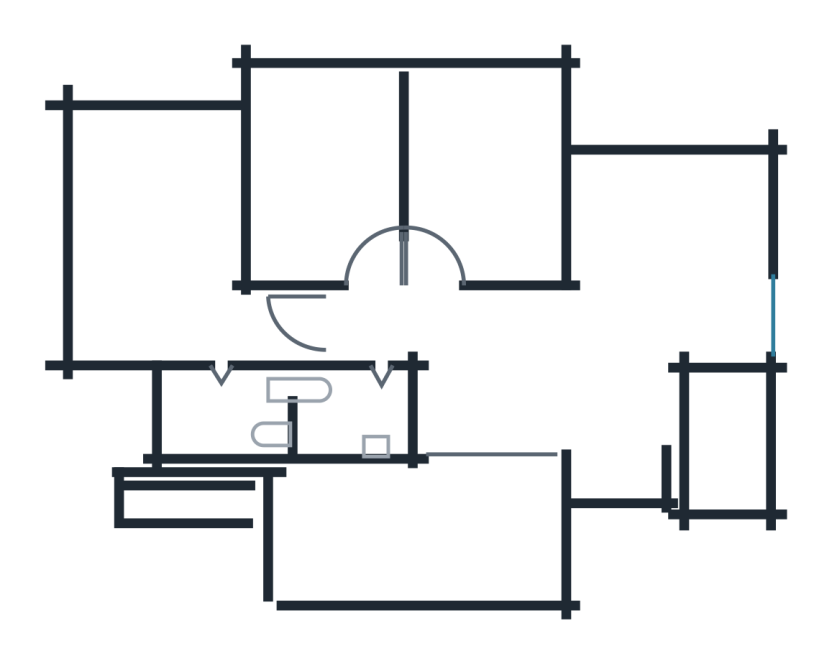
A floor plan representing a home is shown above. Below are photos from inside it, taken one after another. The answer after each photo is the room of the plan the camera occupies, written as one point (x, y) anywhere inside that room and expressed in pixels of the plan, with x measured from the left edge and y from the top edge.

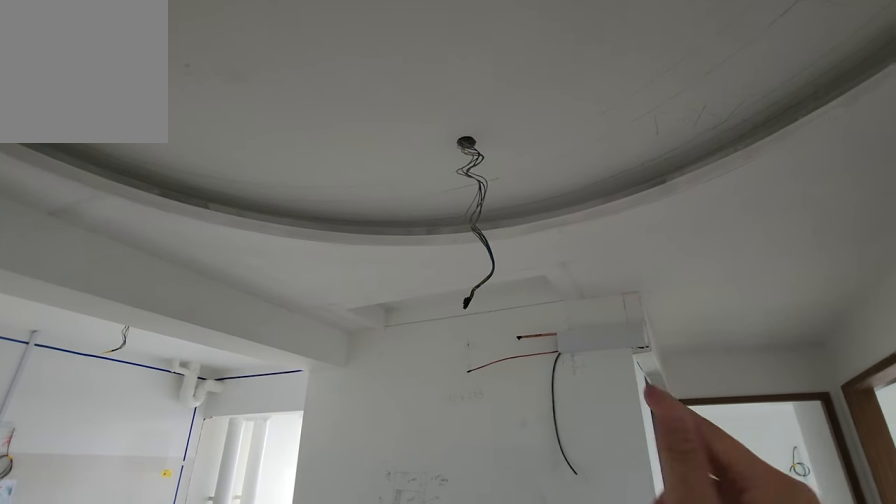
(516, 410)
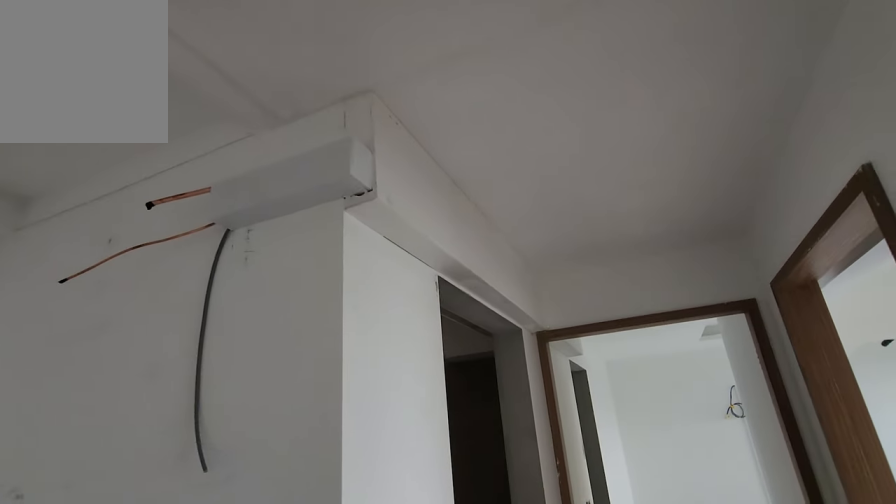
(370, 325)
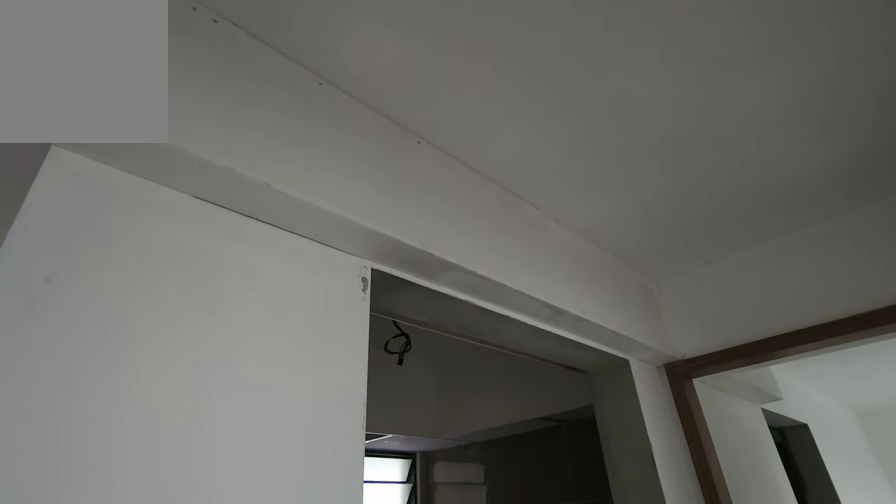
(370, 325)
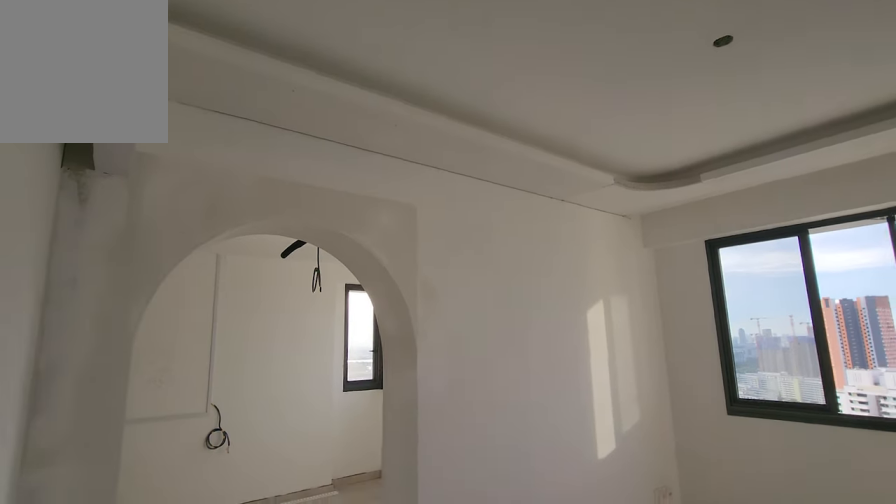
(323, 191)
